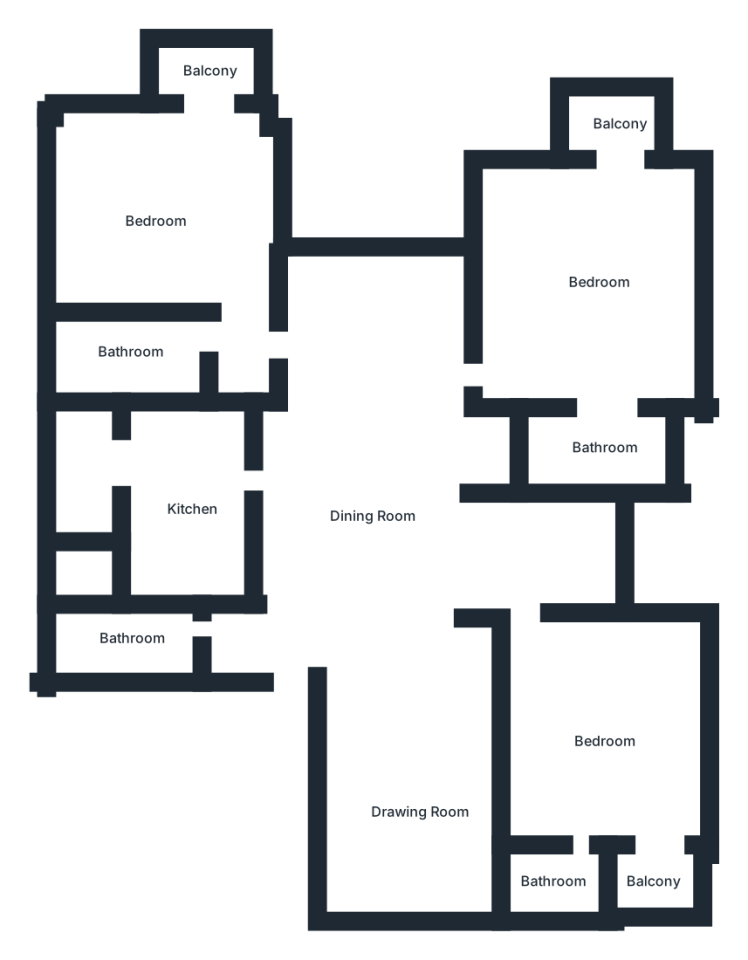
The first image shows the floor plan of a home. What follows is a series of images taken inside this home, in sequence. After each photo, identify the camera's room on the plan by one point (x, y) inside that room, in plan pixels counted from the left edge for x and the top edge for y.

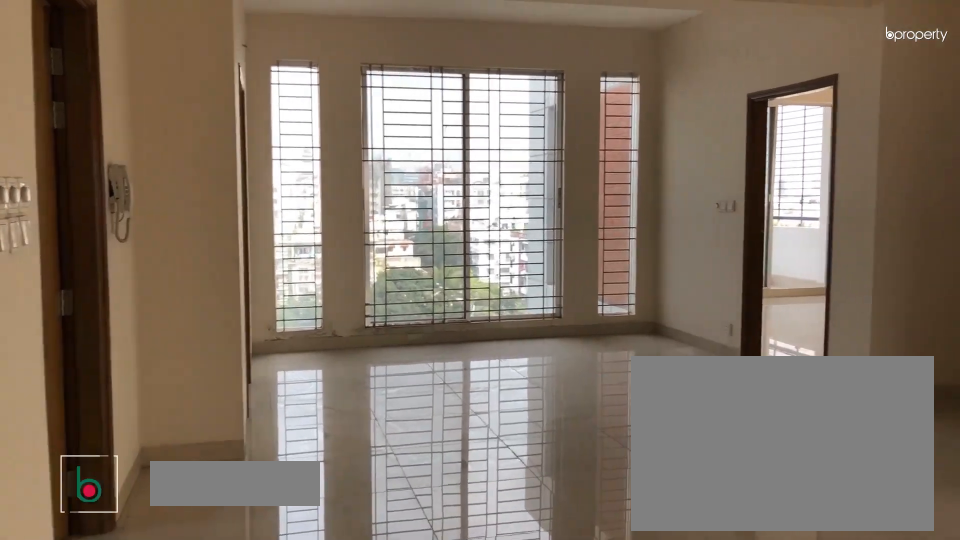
(370, 488)
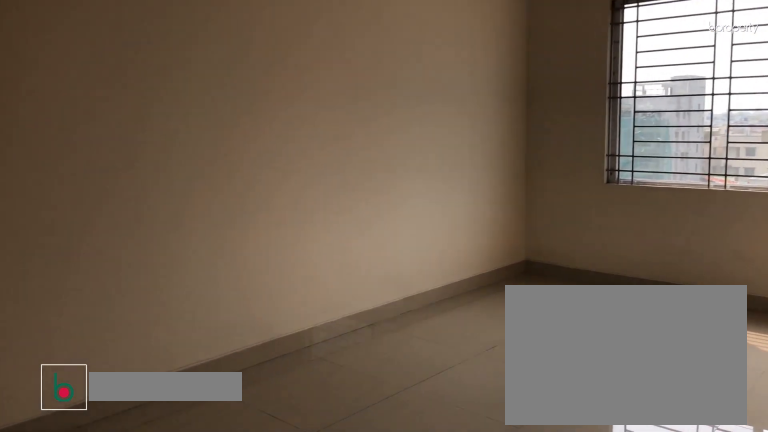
(424, 837)
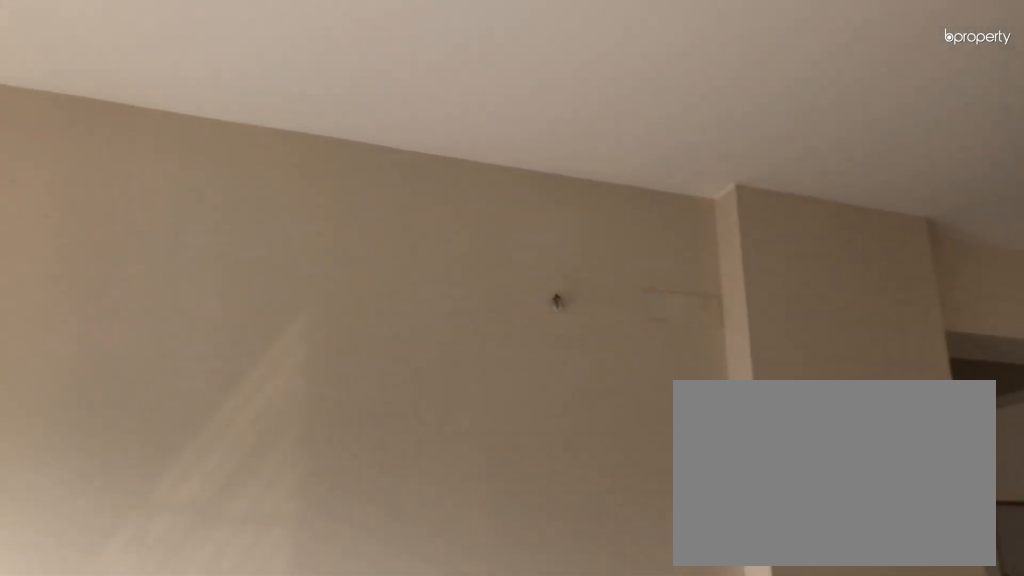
(424, 837)
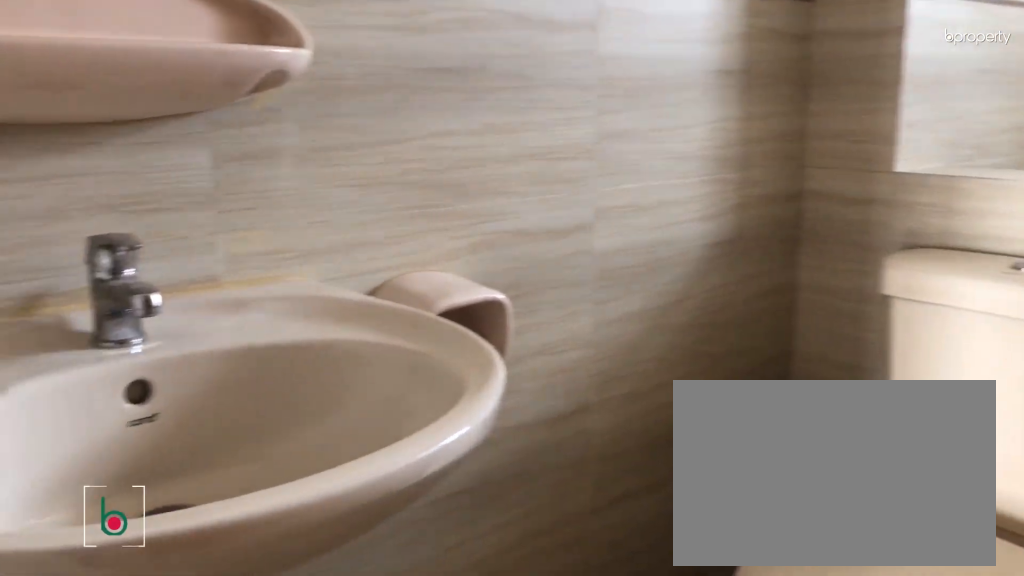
(131, 646)
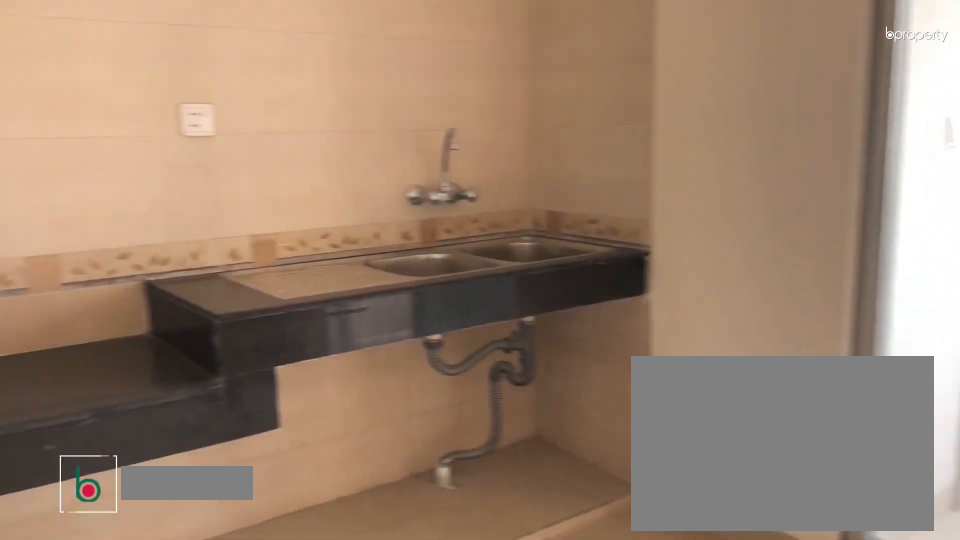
(187, 487)
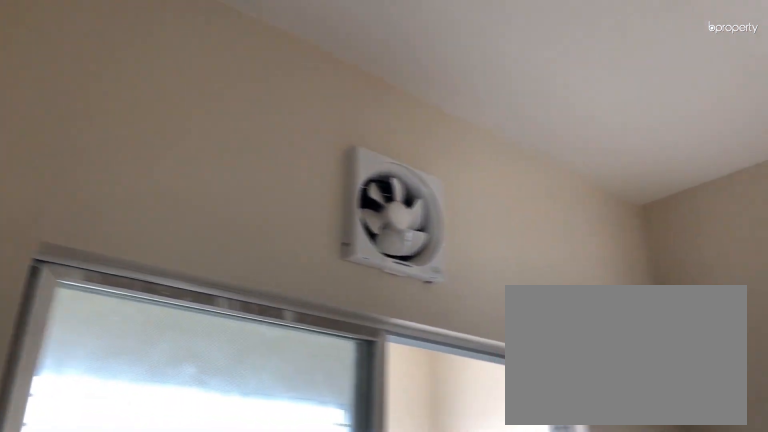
(187, 487)
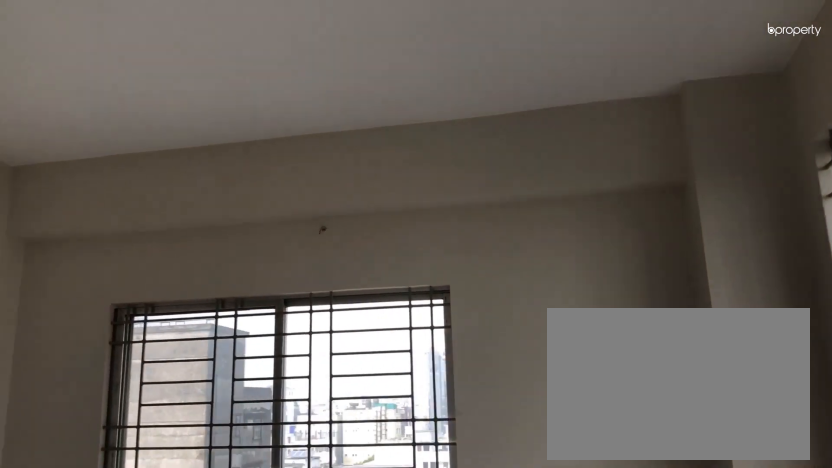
(169, 231)
